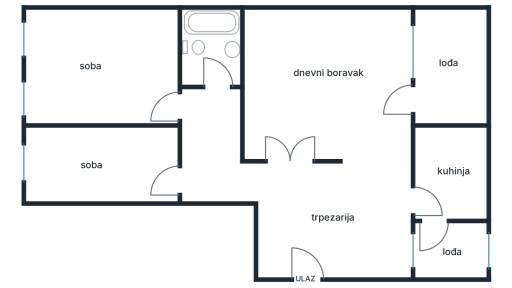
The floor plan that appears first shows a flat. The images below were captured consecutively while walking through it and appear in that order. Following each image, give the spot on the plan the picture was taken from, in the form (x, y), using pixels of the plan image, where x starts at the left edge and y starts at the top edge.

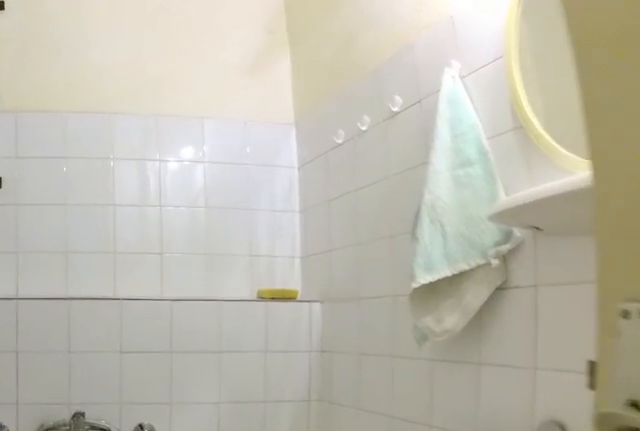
(209, 80)
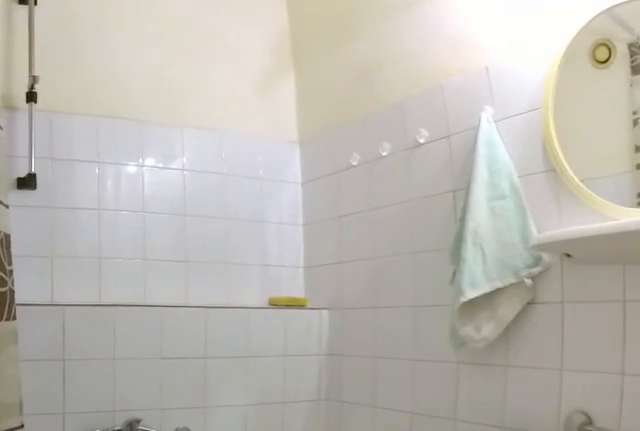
(209, 72)
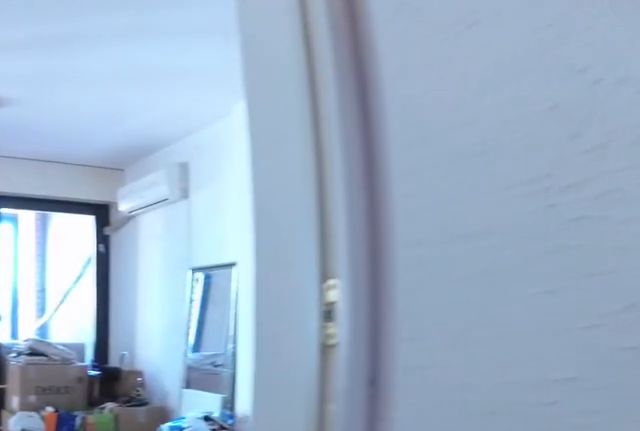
(218, 180)
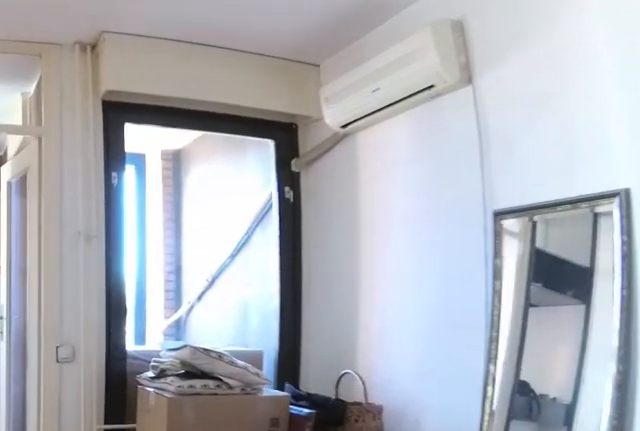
(314, 188)
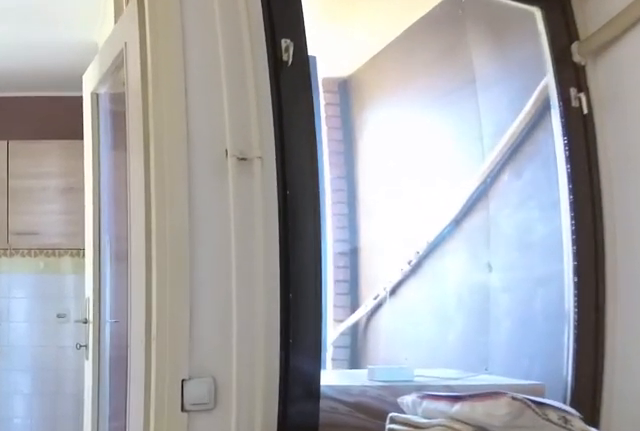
(351, 191)
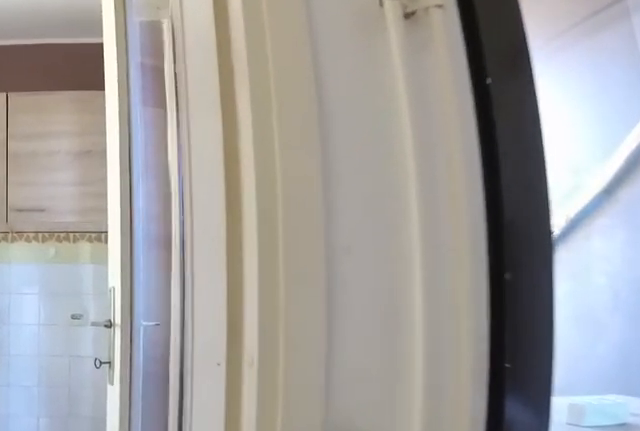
(370, 193)
